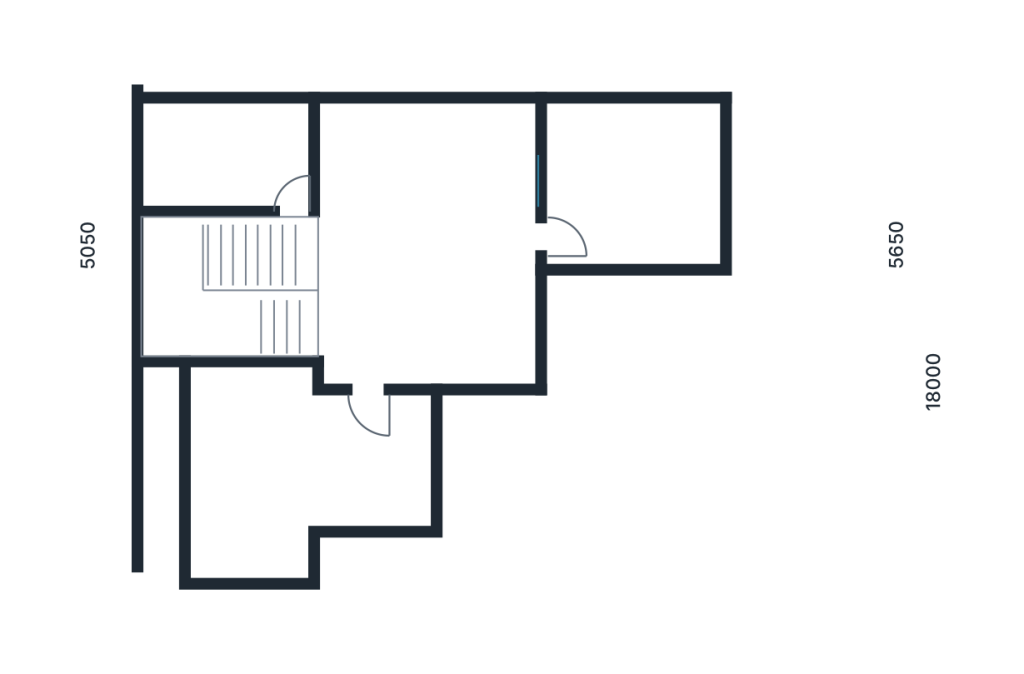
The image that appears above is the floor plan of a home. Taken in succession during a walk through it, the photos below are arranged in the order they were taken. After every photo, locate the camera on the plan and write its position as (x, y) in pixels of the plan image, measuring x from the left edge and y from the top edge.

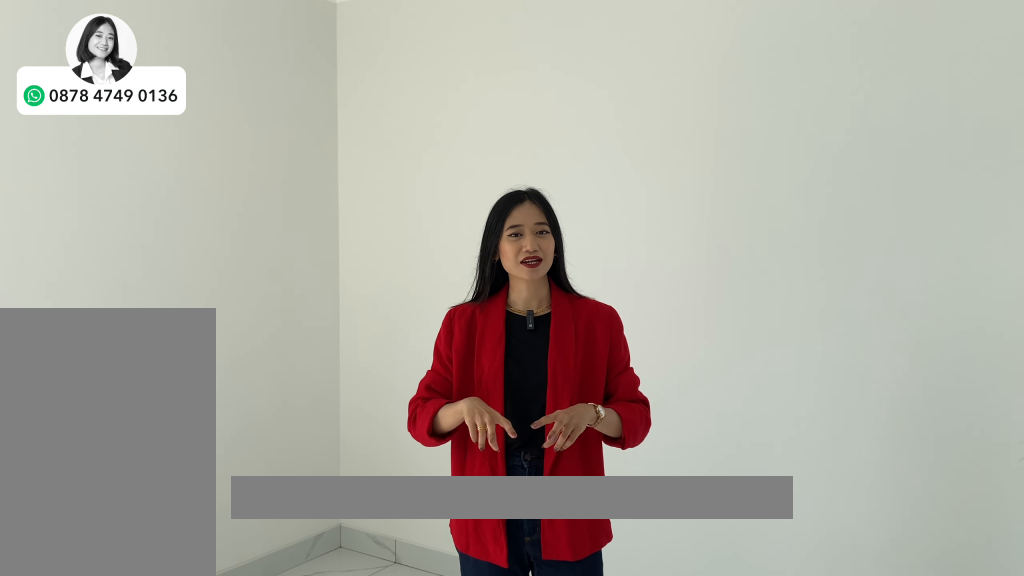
(398, 288)
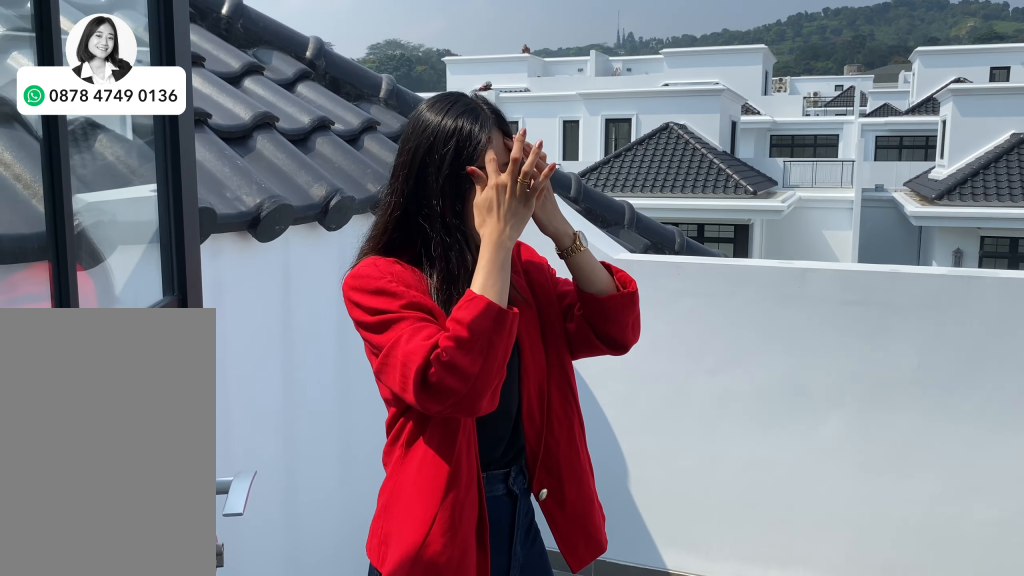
(279, 464)
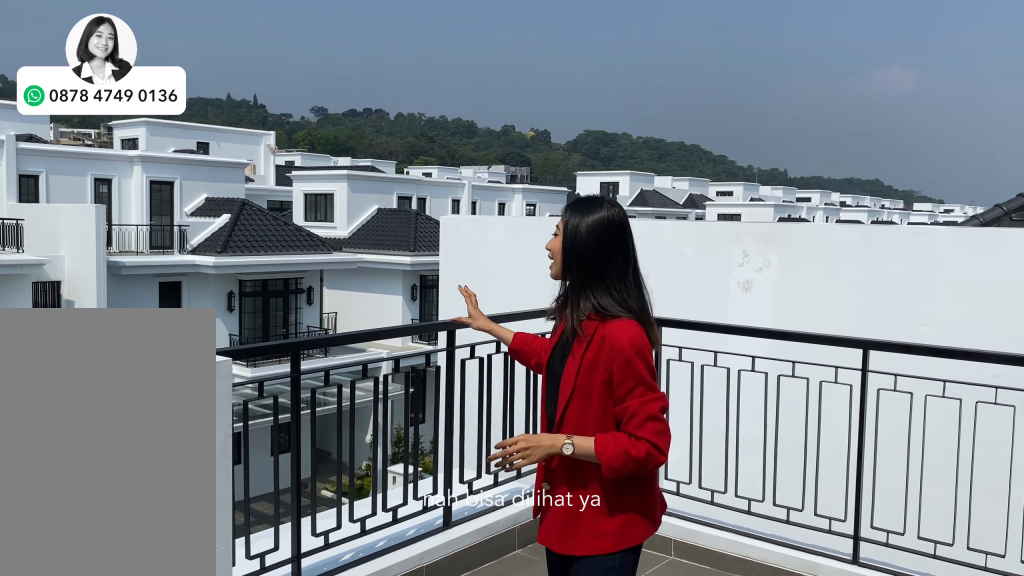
(279, 464)
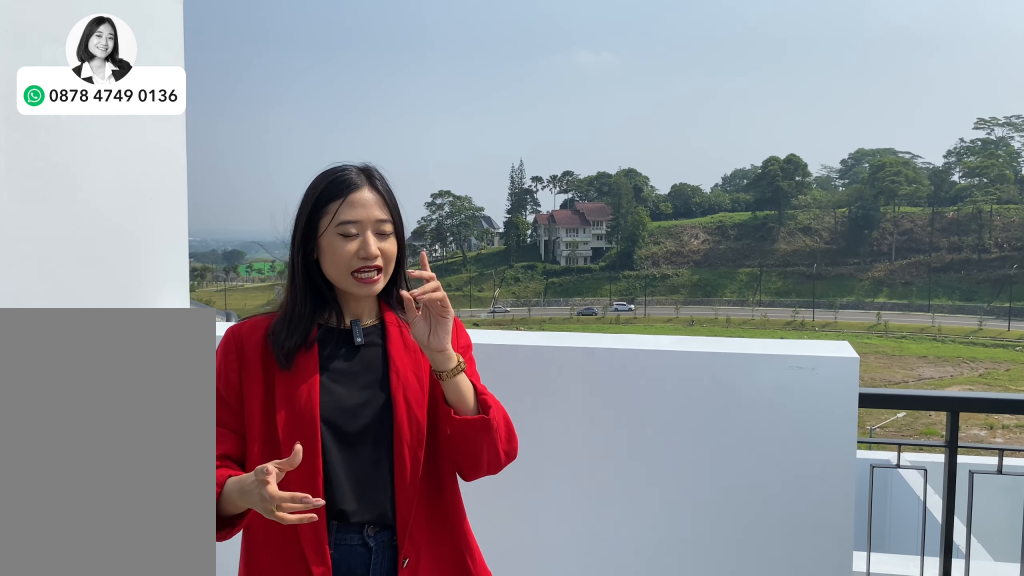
(631, 166)
